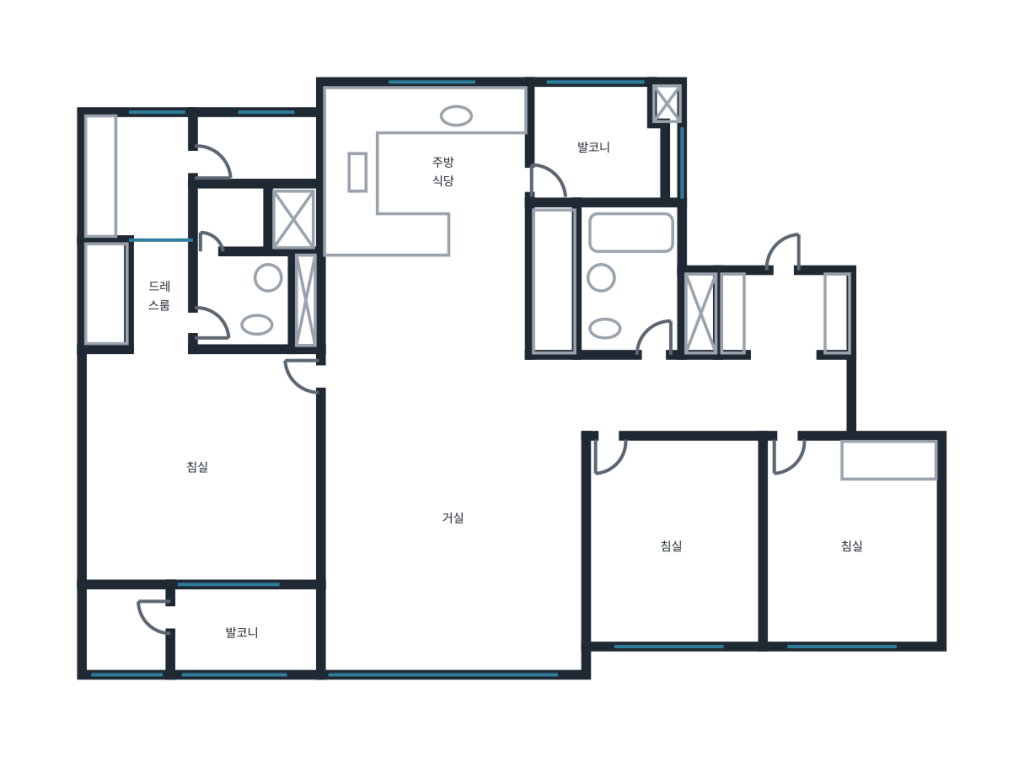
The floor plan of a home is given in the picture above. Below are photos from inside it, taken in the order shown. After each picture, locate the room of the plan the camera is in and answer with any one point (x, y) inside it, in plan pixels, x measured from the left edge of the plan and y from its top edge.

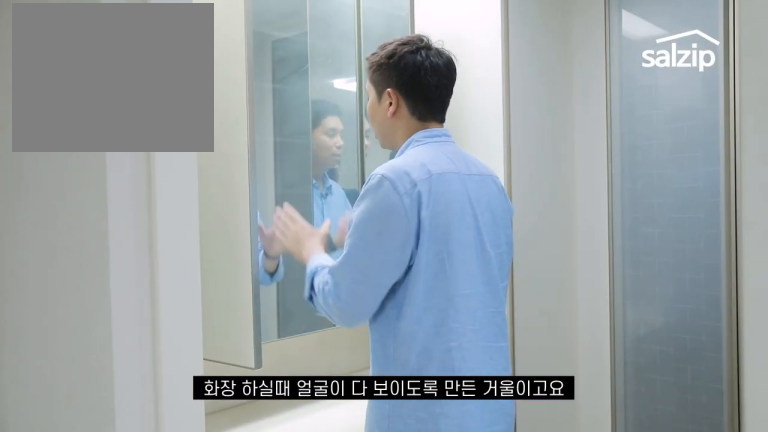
(138, 231)
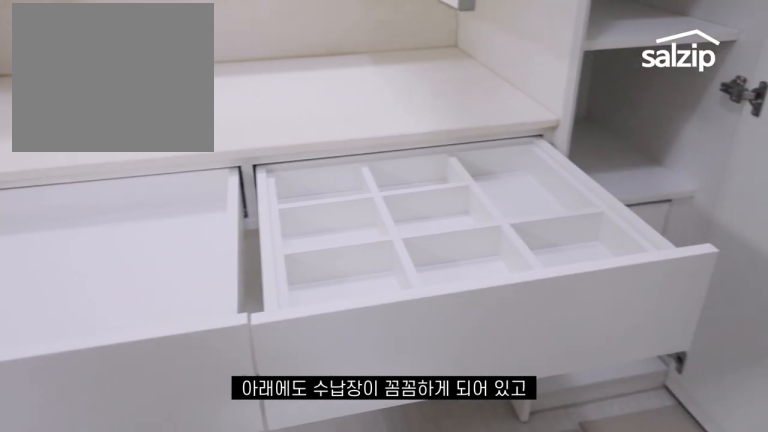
(137, 228)
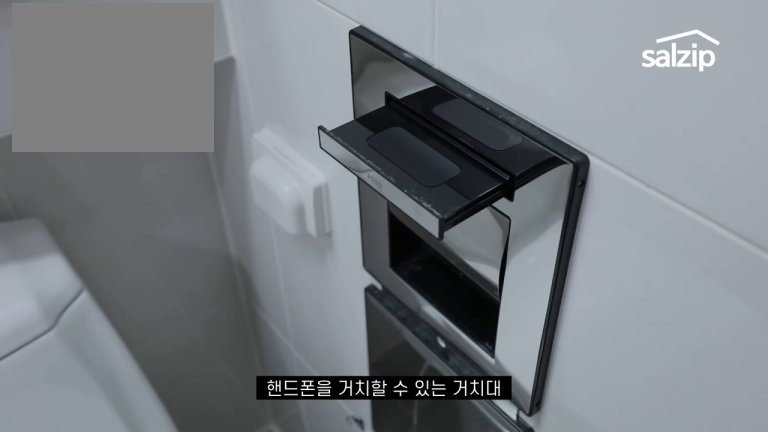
(257, 270)
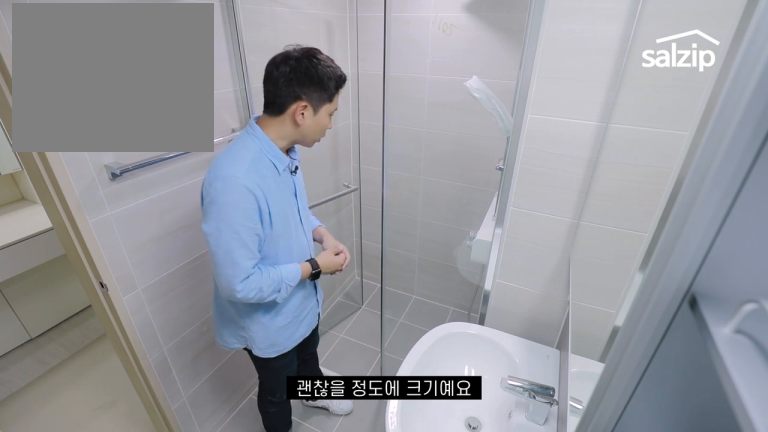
(258, 269)
